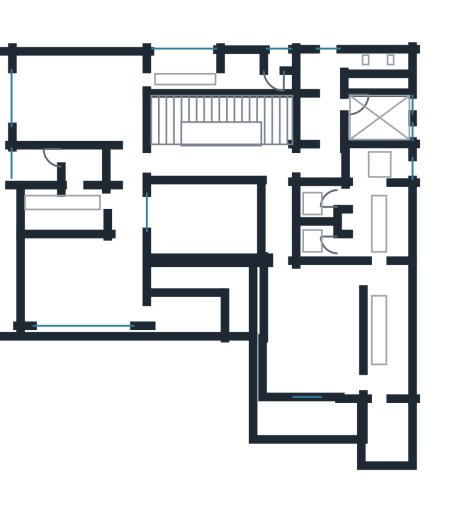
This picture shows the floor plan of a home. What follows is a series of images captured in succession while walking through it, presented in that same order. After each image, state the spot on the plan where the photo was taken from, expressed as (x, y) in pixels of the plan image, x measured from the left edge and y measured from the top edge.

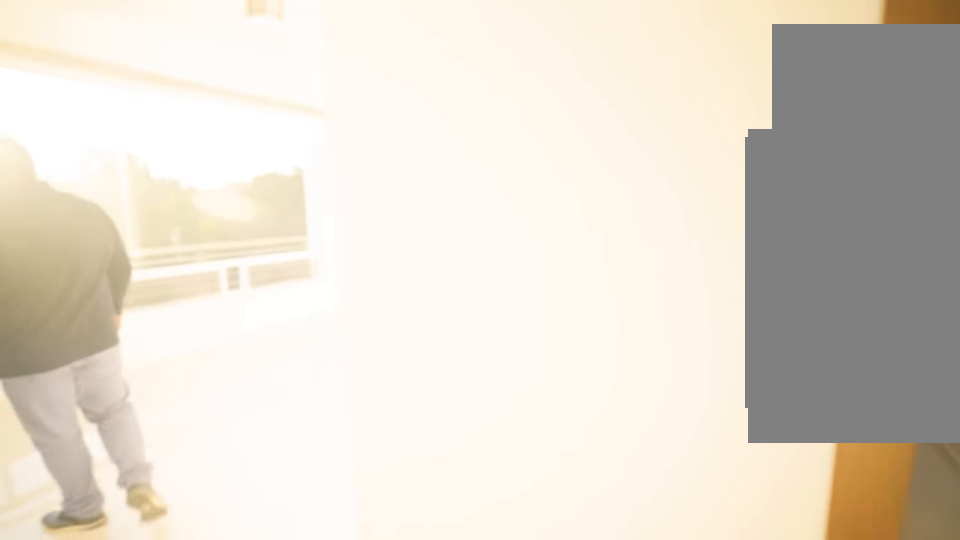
(130, 205)
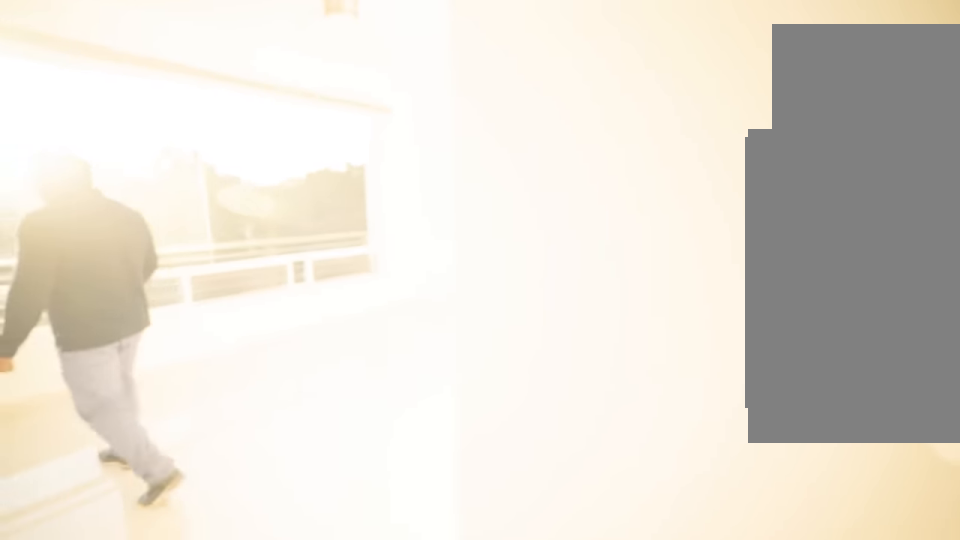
(130, 205)
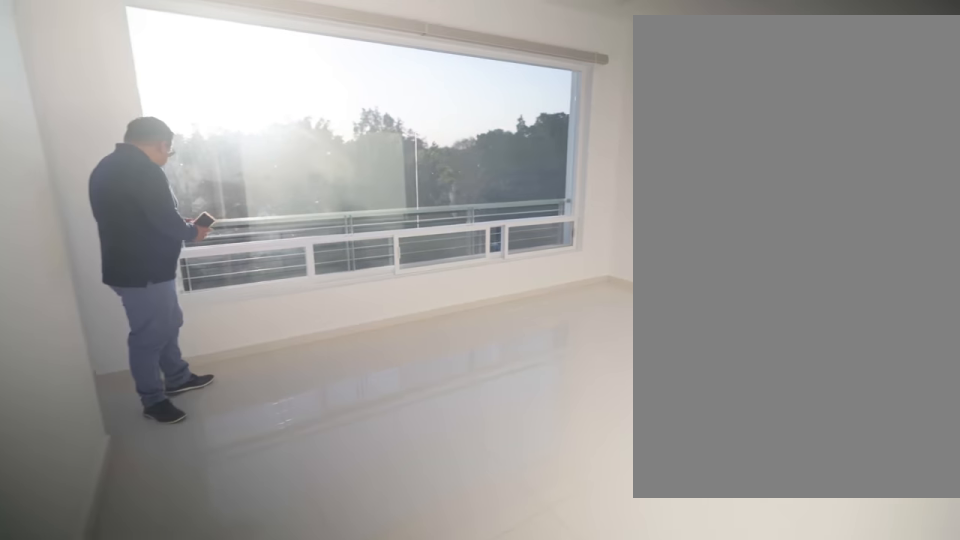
(123, 235)
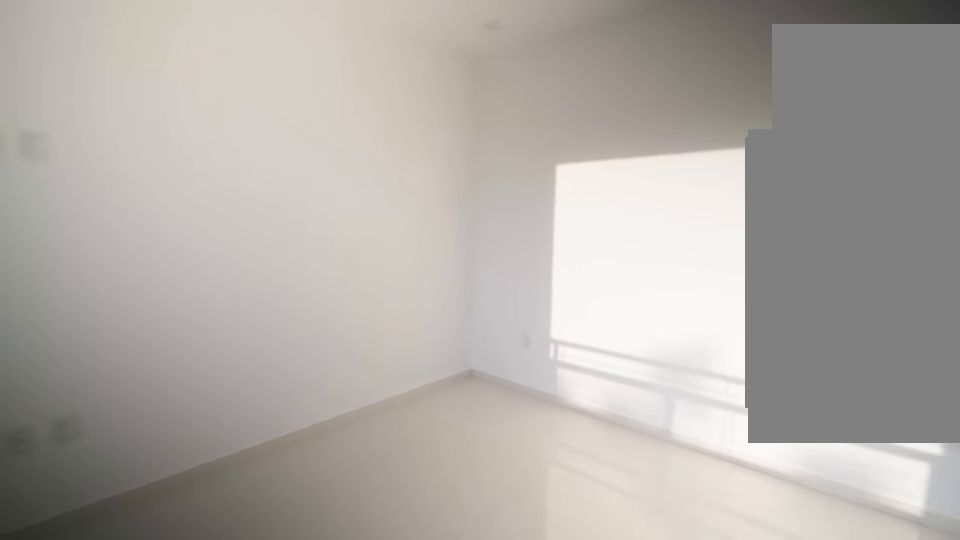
(126, 286)
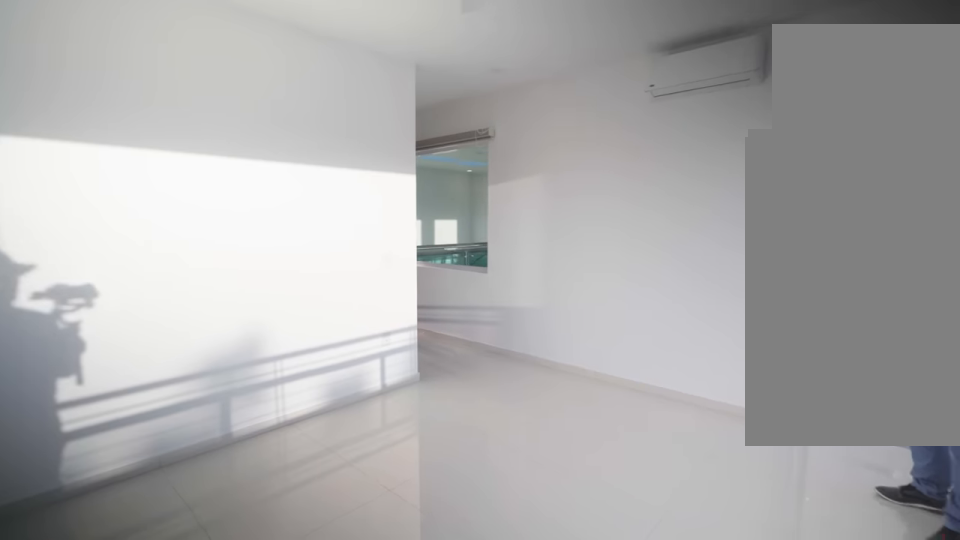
(38, 307)
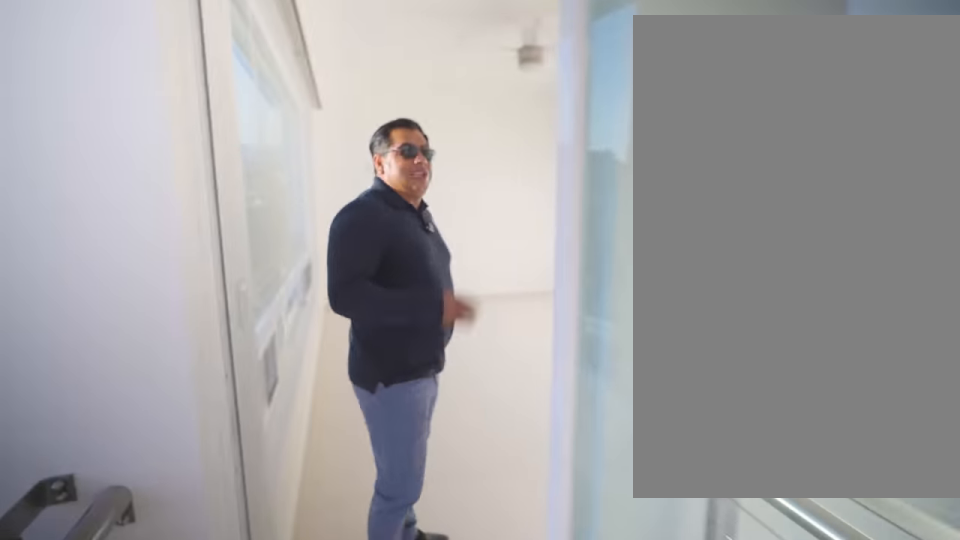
(152, 313)
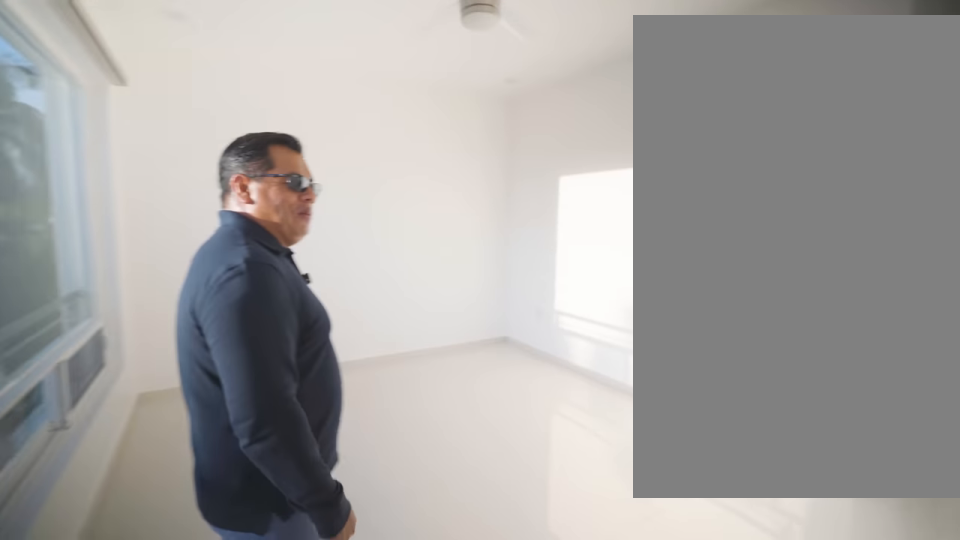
(123, 310)
